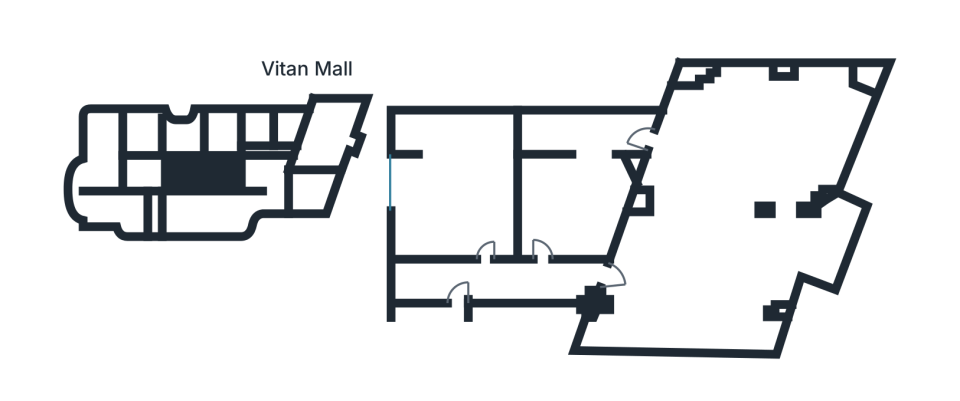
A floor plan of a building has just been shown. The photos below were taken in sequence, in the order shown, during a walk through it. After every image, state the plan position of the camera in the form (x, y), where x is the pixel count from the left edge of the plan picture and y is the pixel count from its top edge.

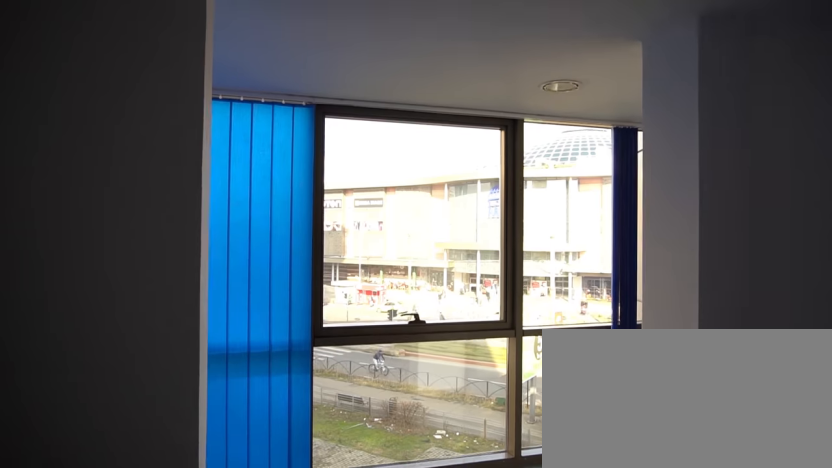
(590, 178)
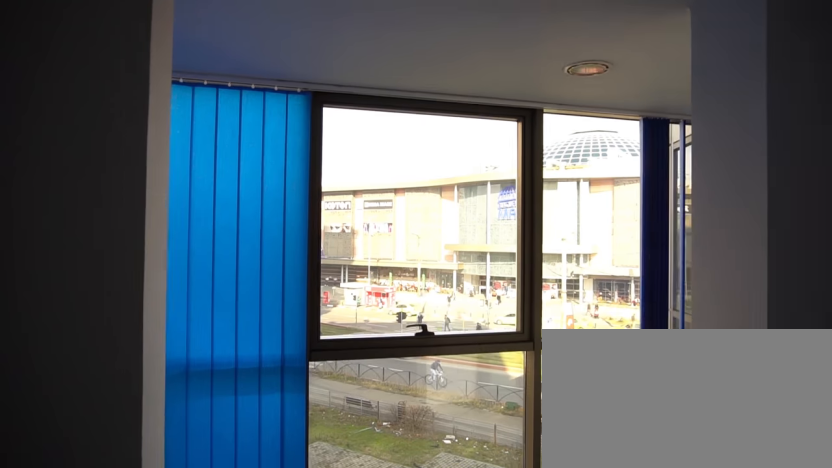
(592, 171)
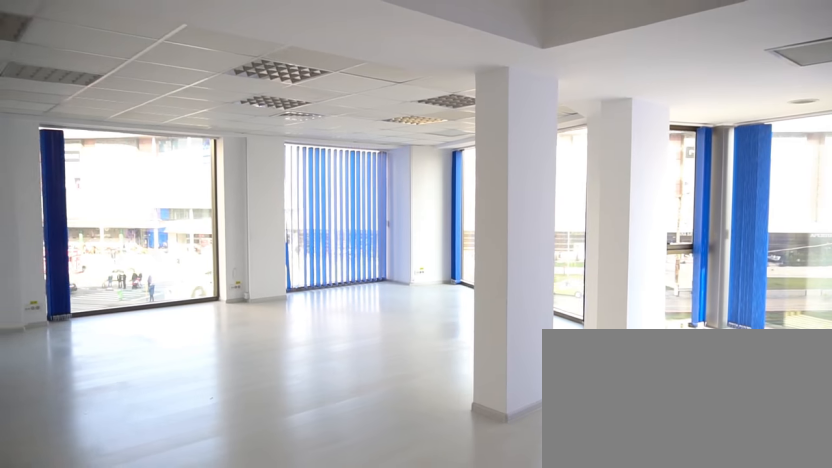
(681, 303)
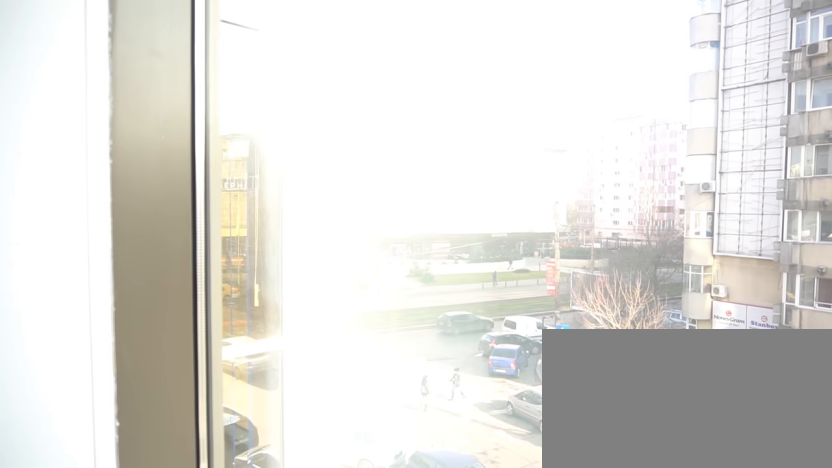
(774, 329)
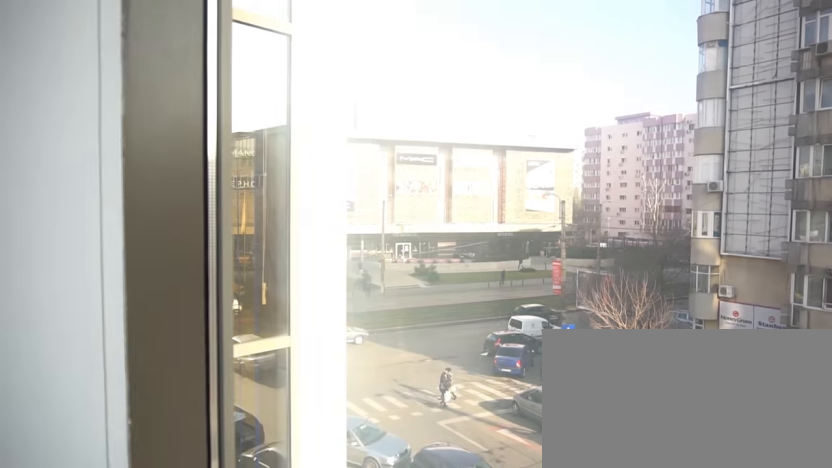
(774, 329)
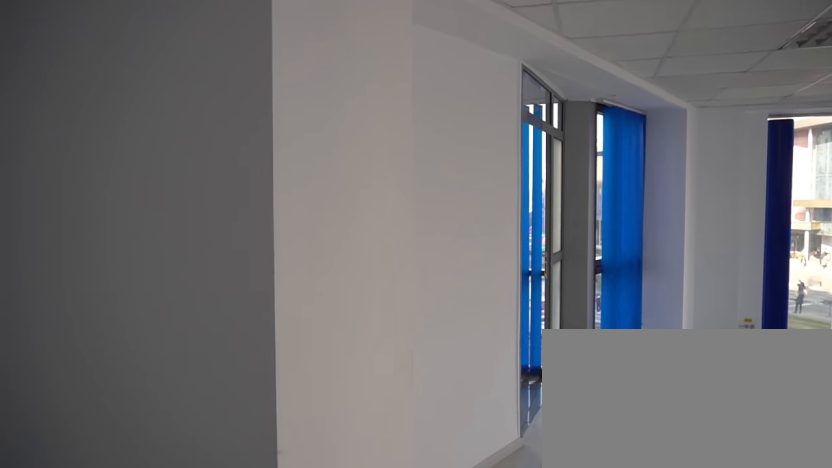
(649, 225)
